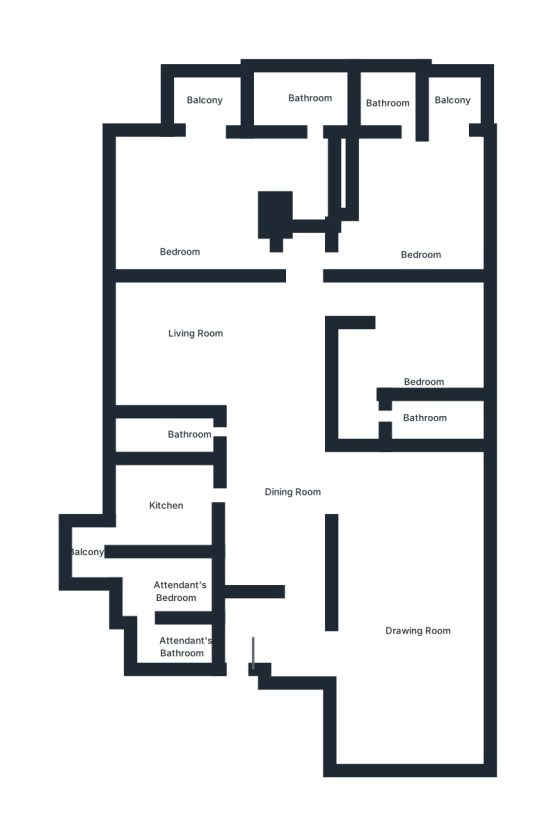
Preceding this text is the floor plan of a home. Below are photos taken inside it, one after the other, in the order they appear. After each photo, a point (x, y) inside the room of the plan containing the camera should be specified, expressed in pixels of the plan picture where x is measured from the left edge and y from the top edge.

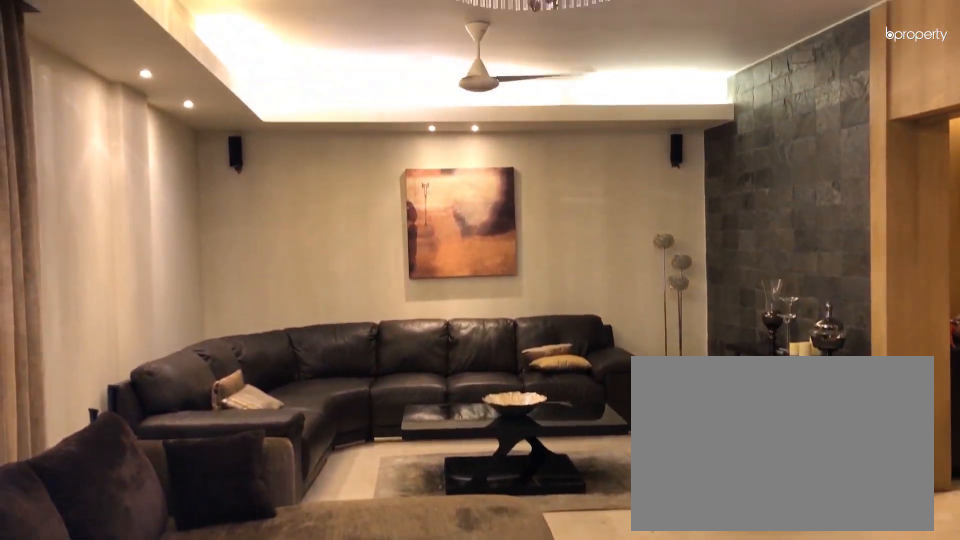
(412, 593)
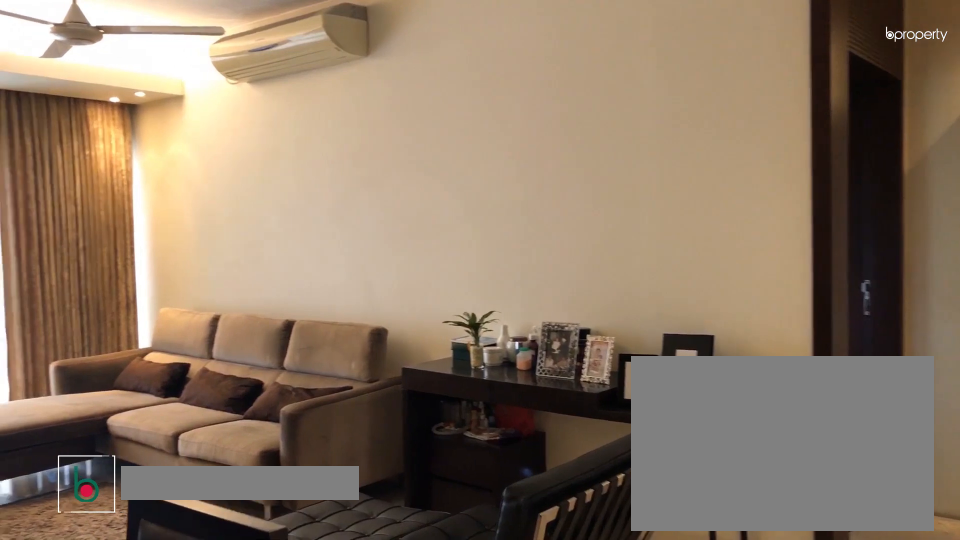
(225, 353)
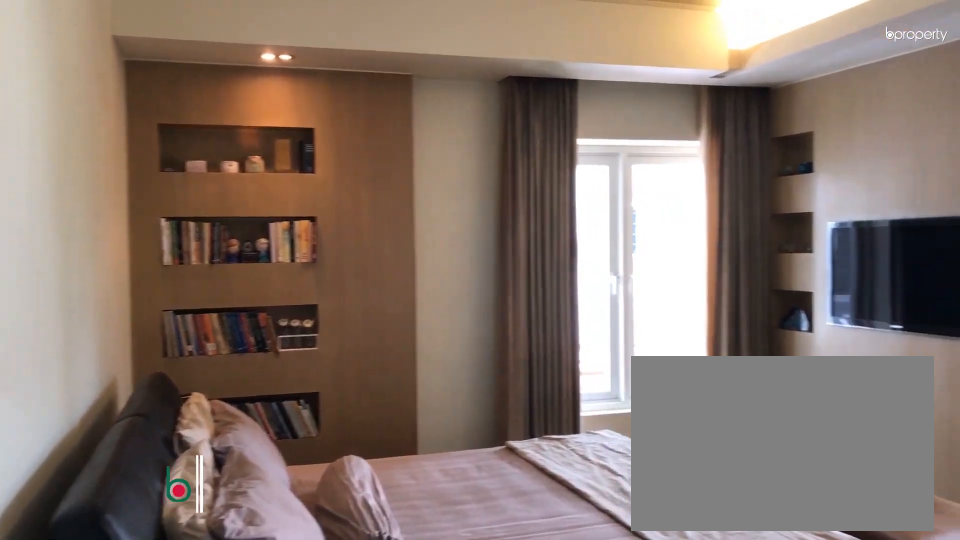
(183, 222)
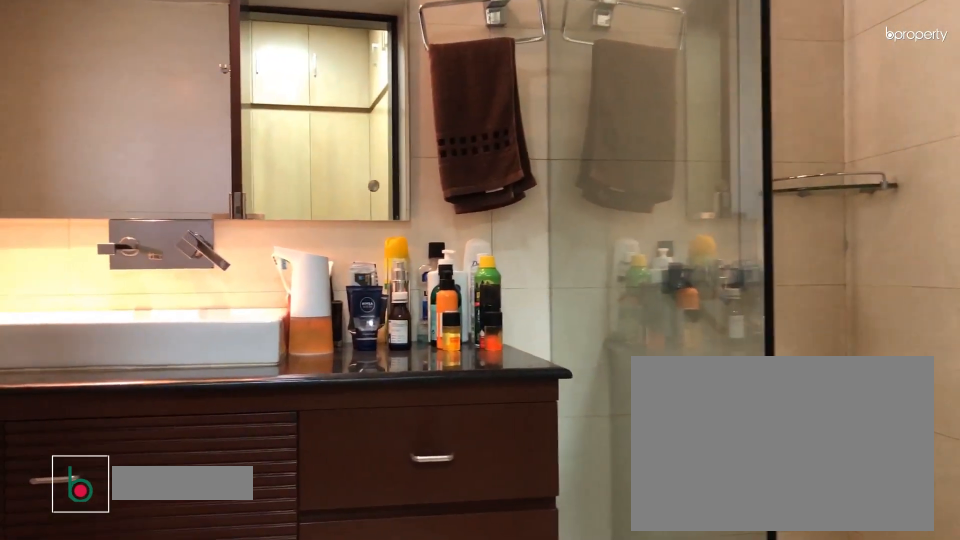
(305, 86)
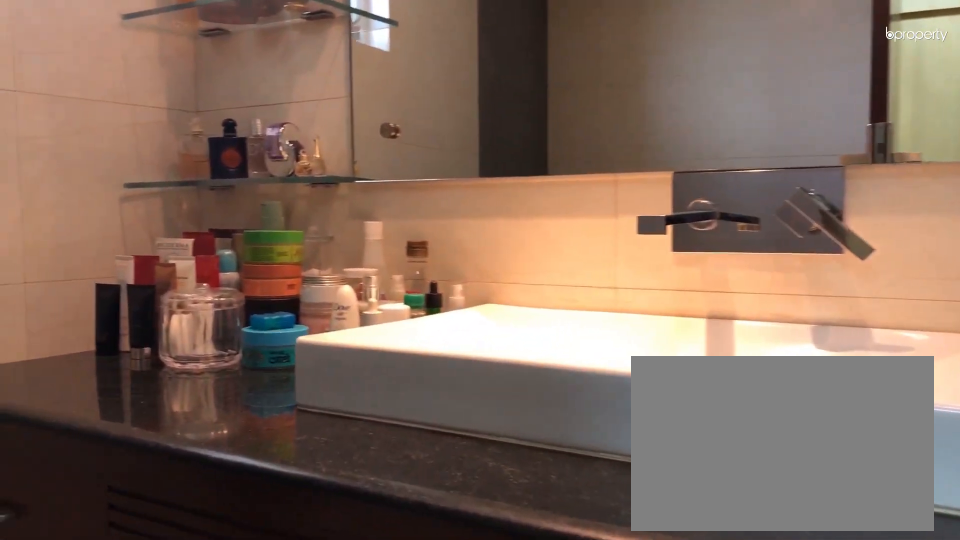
(305, 85)
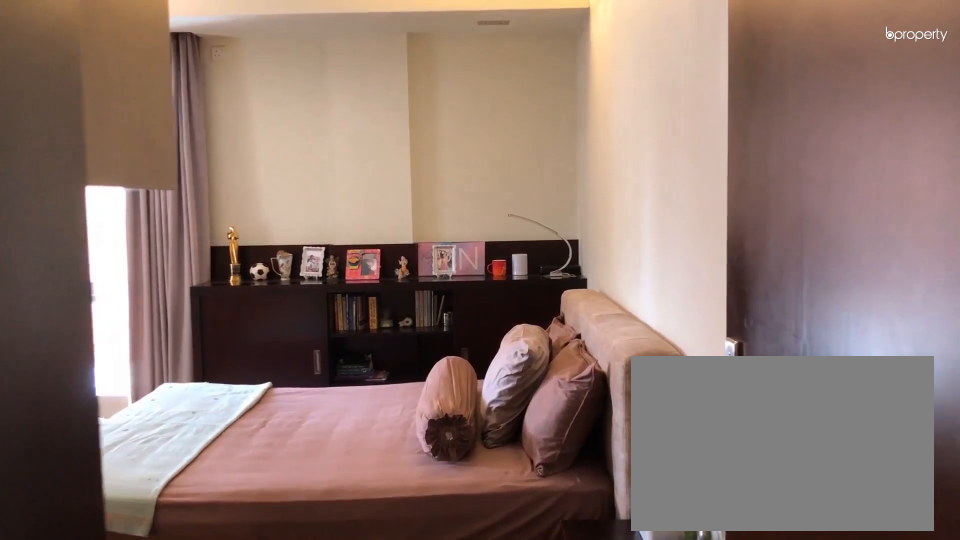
(416, 198)
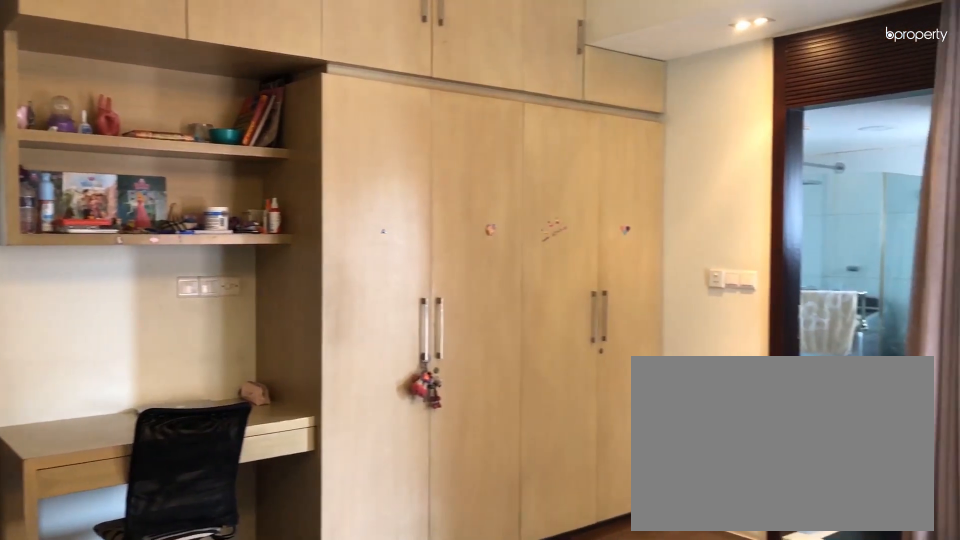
(416, 197)
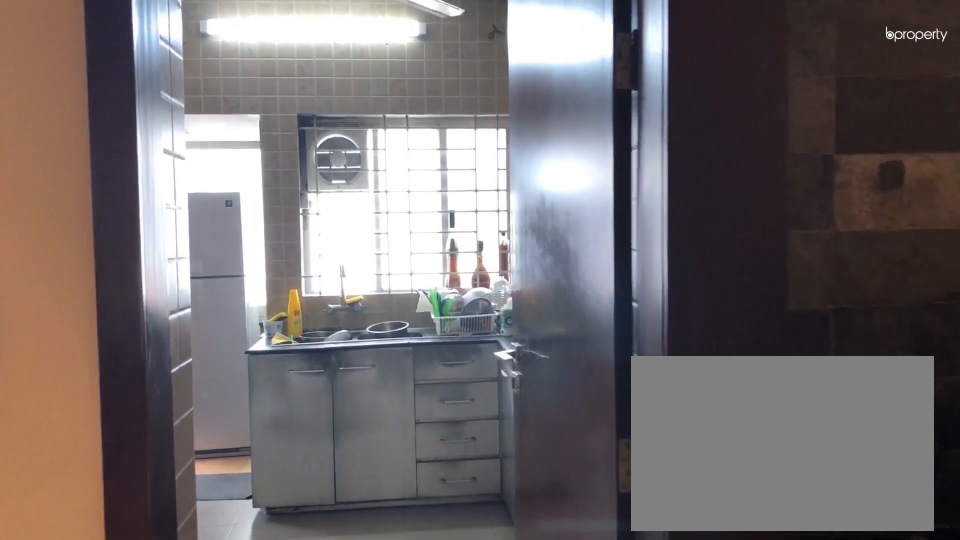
(149, 496)
